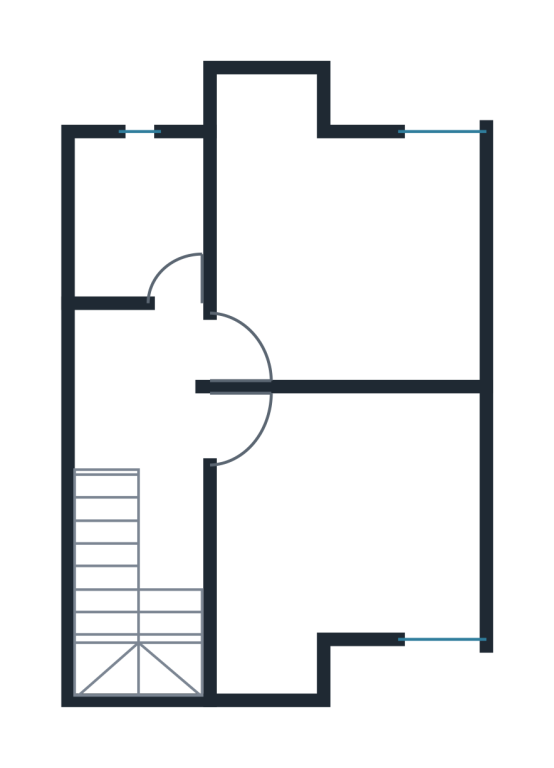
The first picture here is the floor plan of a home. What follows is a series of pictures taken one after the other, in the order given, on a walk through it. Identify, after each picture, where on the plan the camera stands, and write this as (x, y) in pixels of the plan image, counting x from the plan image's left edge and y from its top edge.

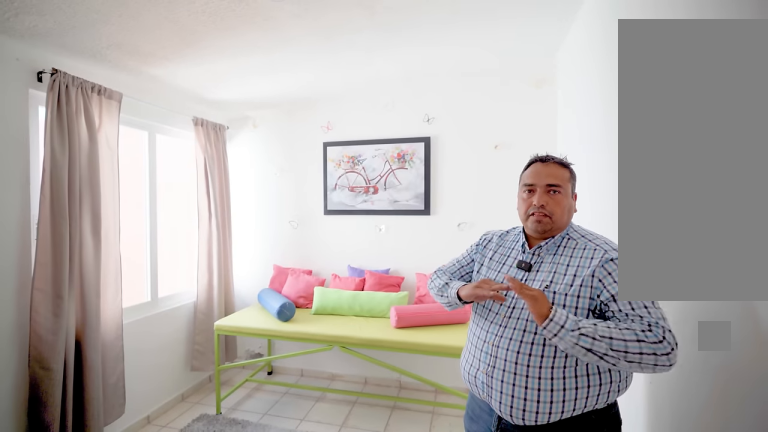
(238, 349)
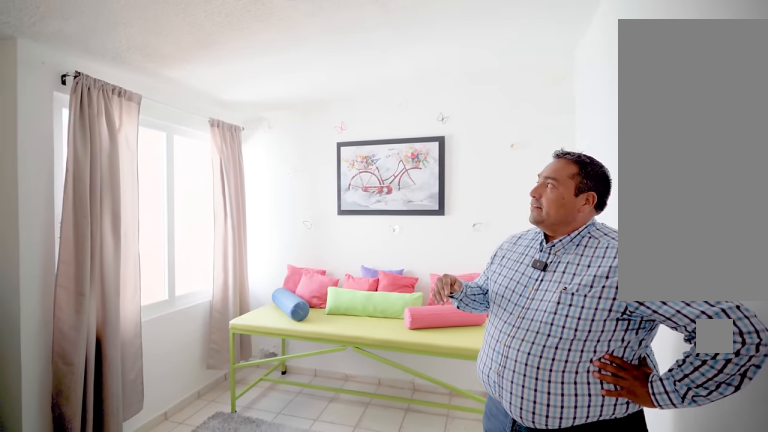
(238, 348)
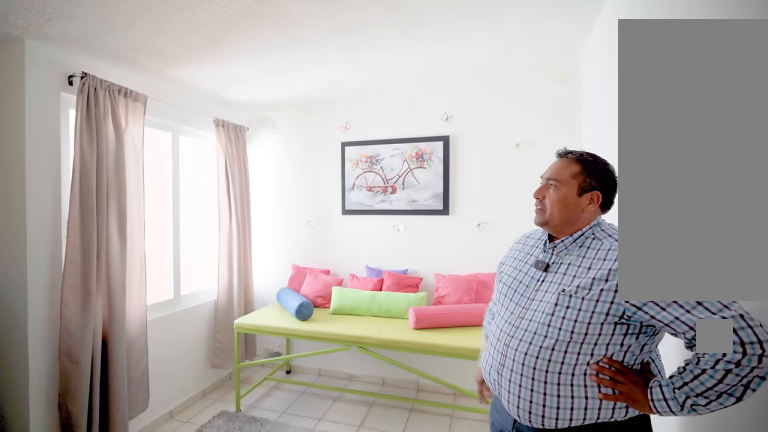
(238, 348)
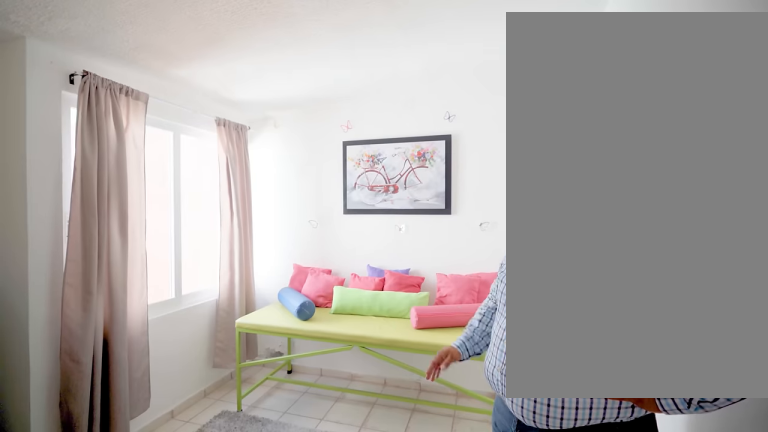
(238, 348)
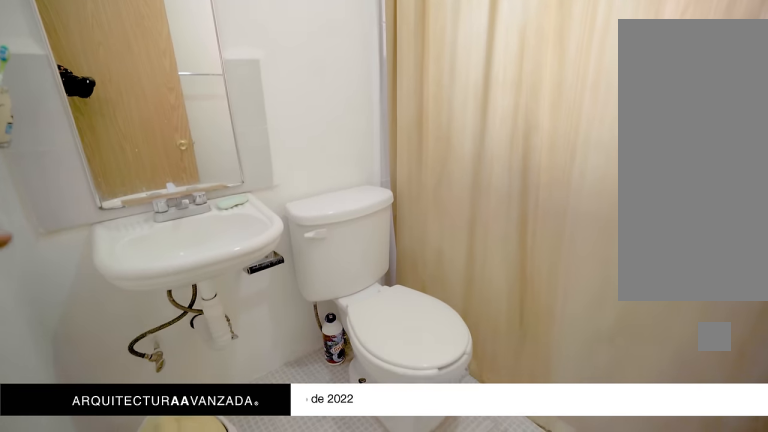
(176, 275)
